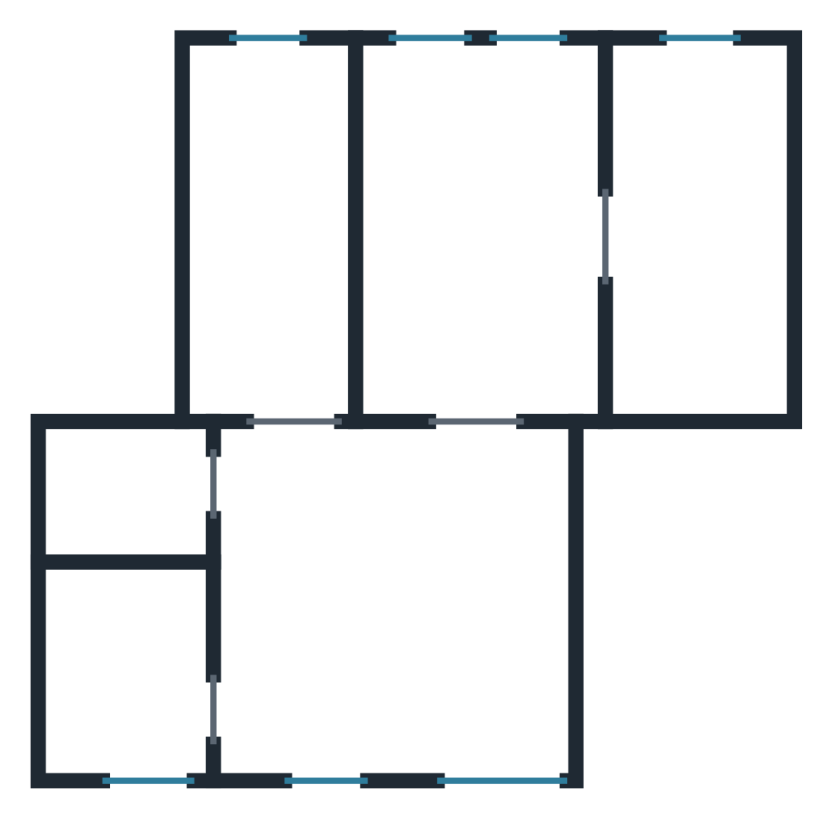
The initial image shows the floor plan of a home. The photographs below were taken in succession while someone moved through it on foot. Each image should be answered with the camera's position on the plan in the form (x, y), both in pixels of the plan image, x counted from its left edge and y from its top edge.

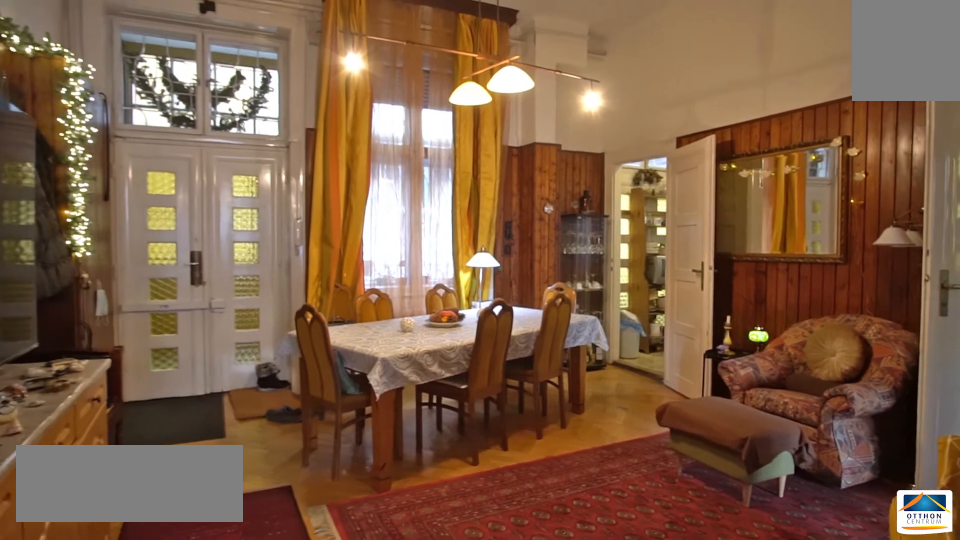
(404, 585)
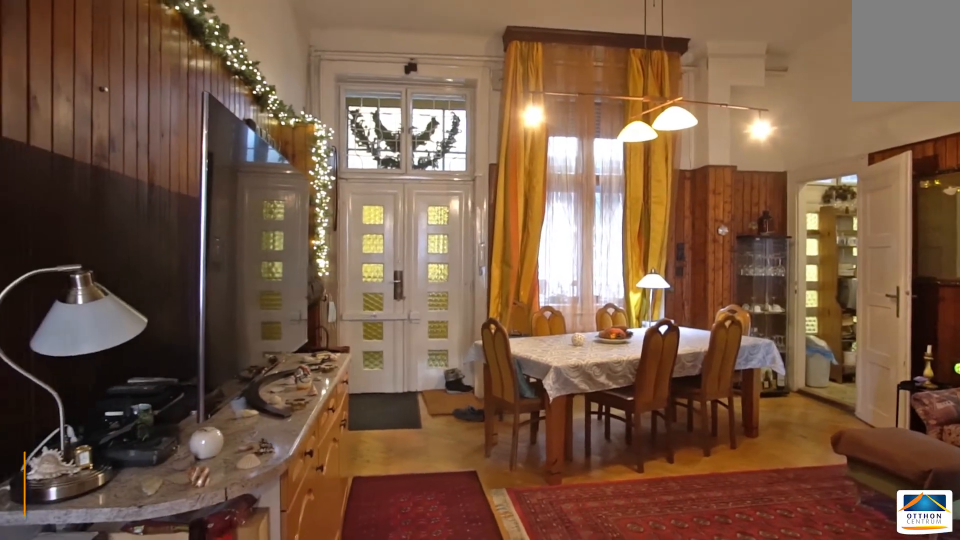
(407, 584)
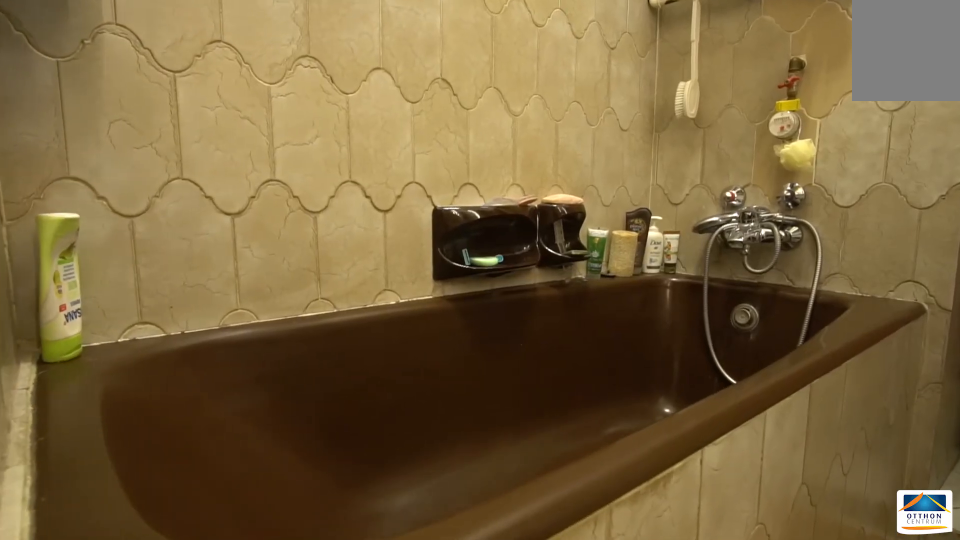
(124, 504)
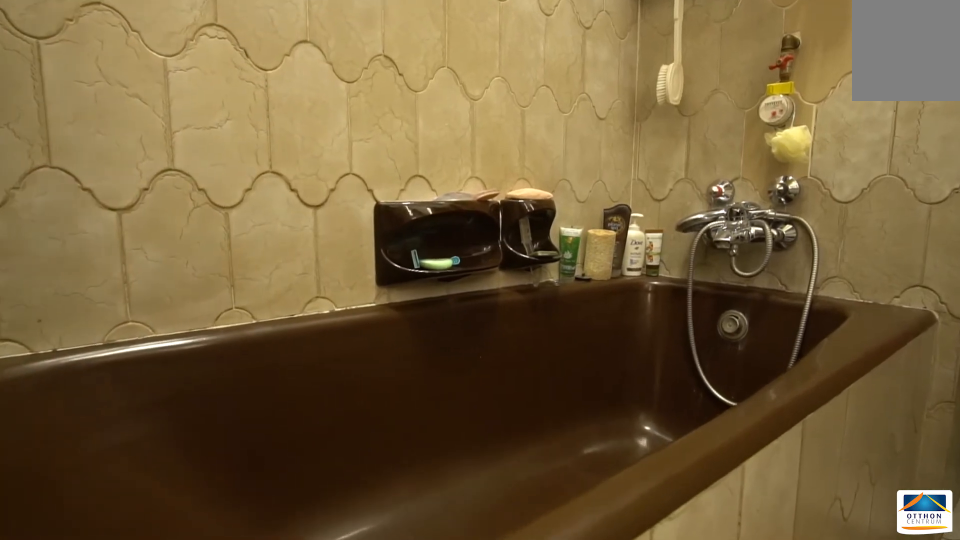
(131, 499)
